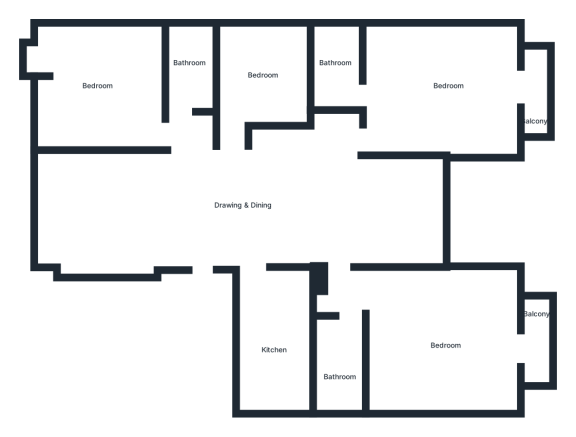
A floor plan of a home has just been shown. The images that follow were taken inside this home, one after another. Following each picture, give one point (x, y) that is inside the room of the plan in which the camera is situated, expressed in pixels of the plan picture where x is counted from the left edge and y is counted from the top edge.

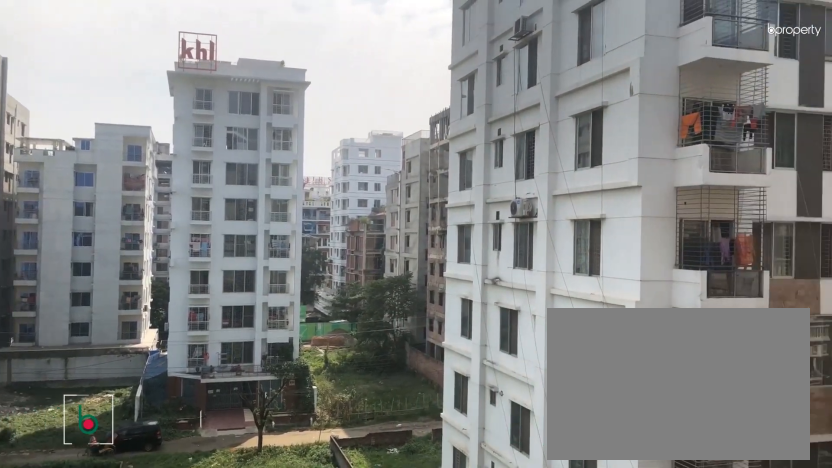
(530, 90)
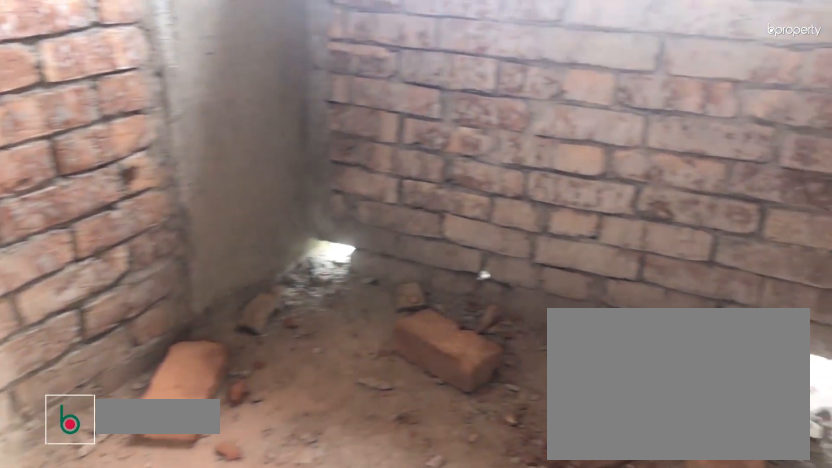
(336, 68)
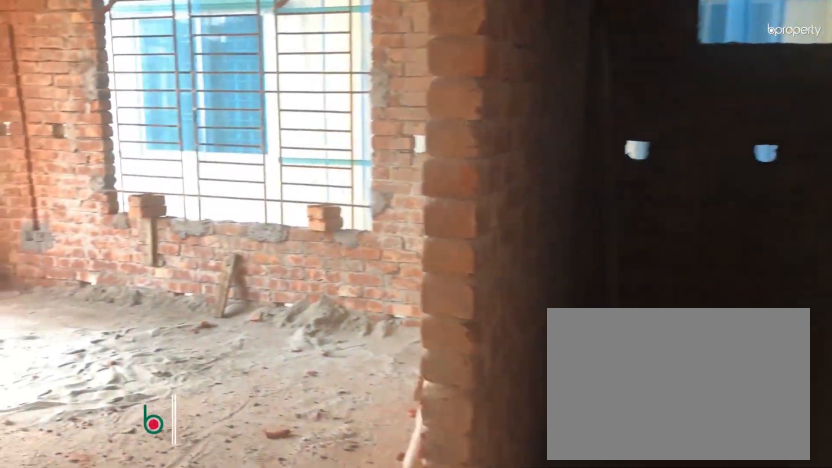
(373, 289)
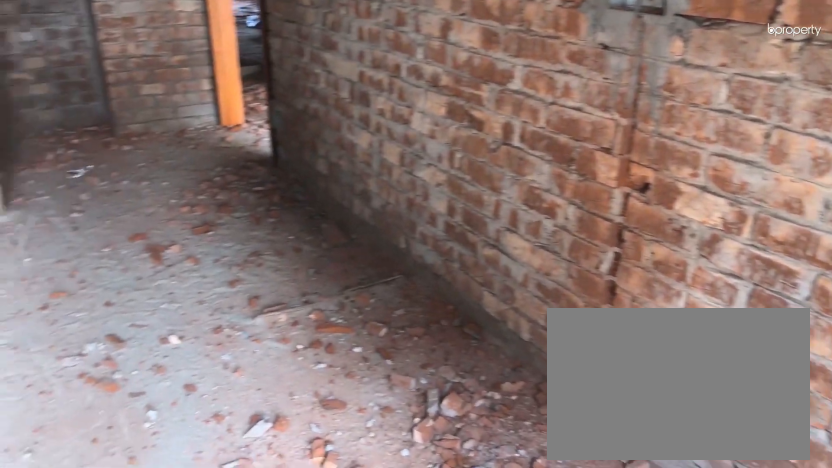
(442, 347)
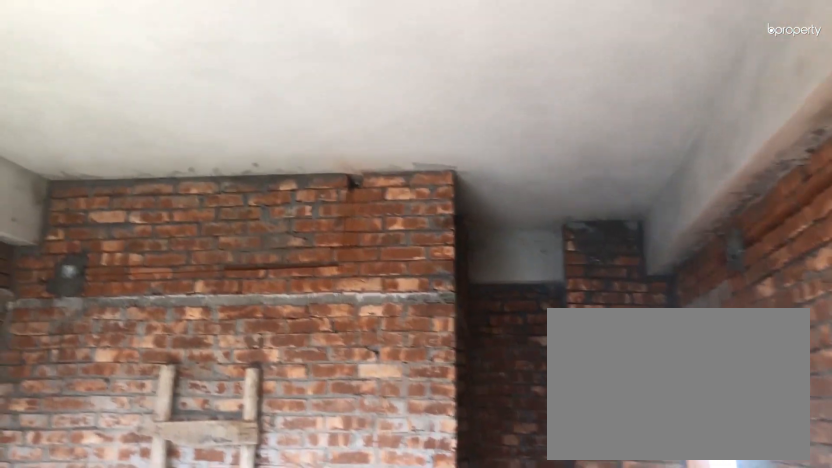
(441, 347)
